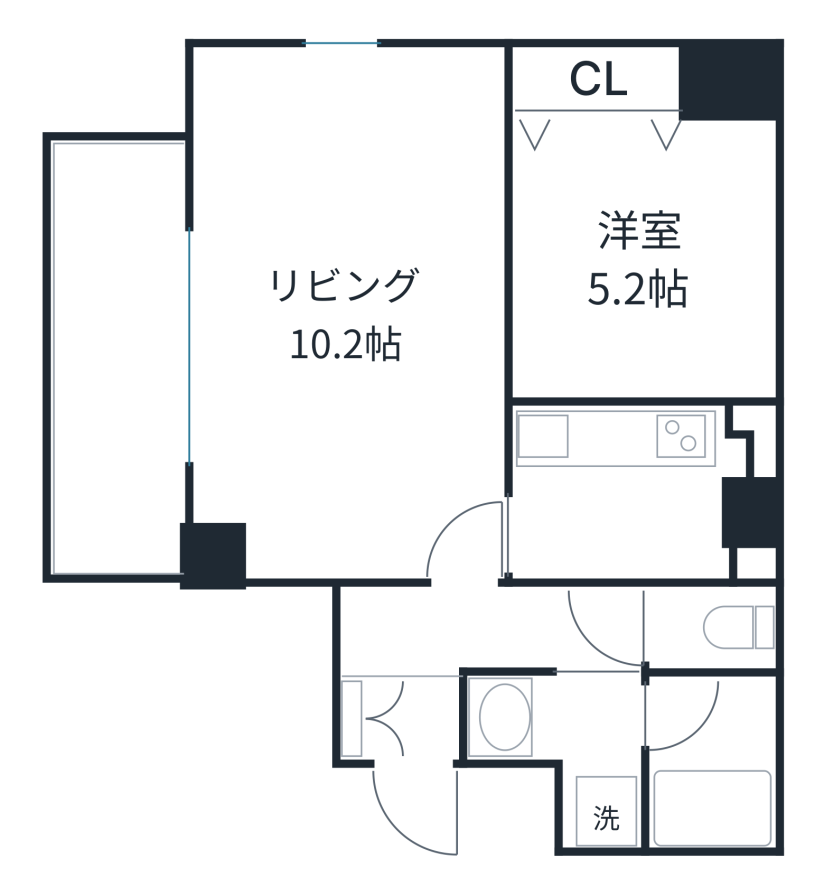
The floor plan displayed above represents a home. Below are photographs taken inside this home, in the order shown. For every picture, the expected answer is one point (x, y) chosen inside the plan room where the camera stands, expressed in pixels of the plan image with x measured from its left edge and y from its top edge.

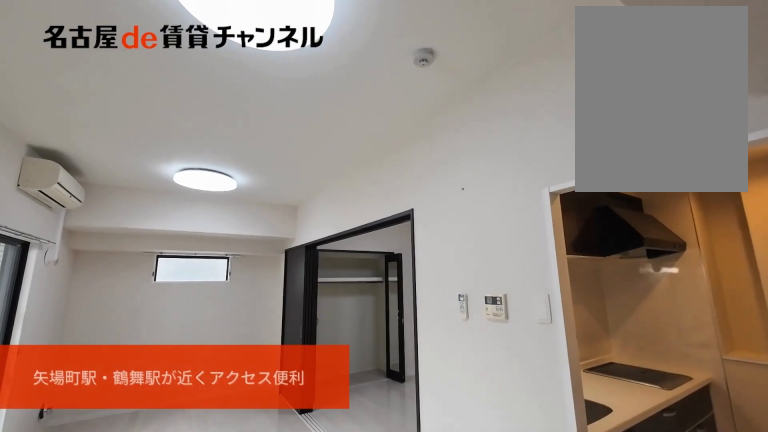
(350, 315)
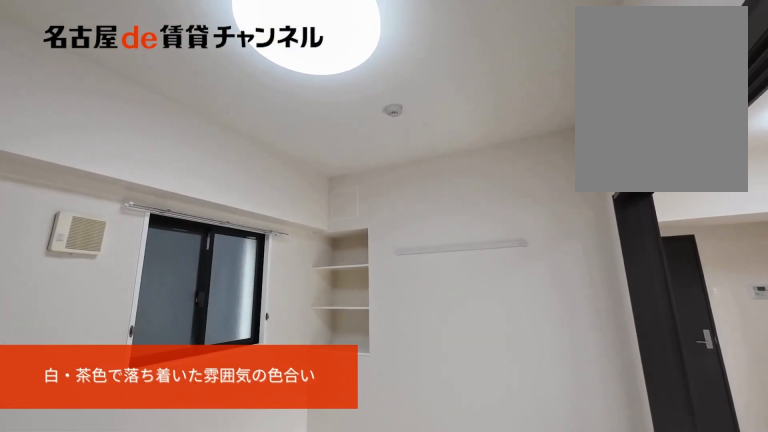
(644, 256)
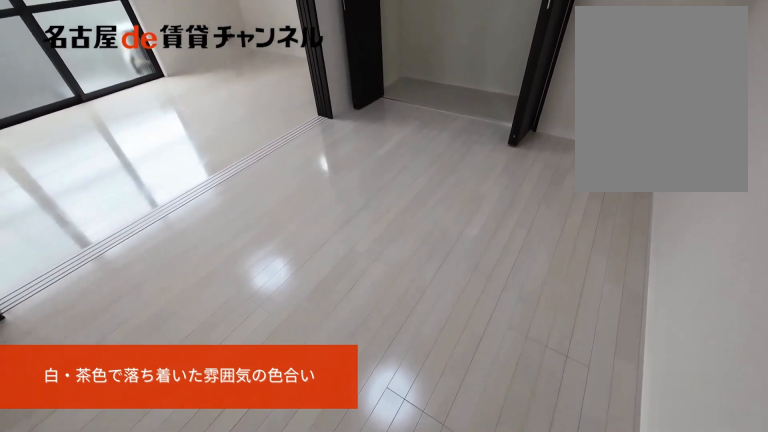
(644, 256)
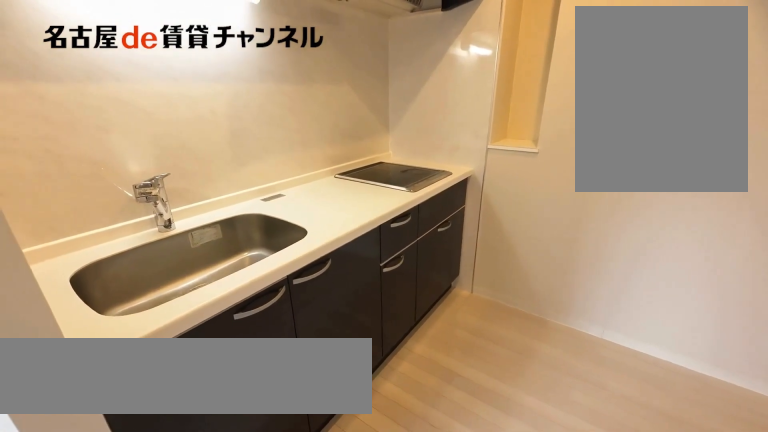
(640, 490)
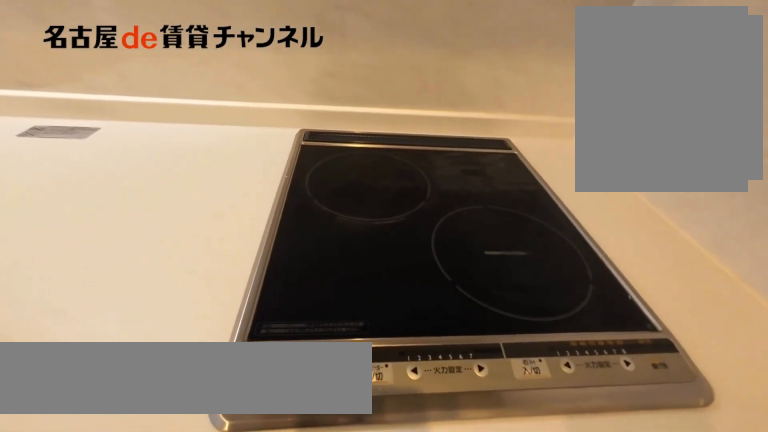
(640, 490)
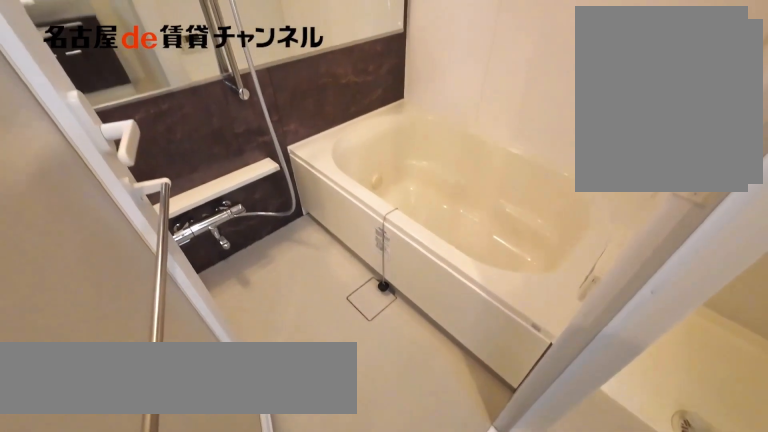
(709, 762)
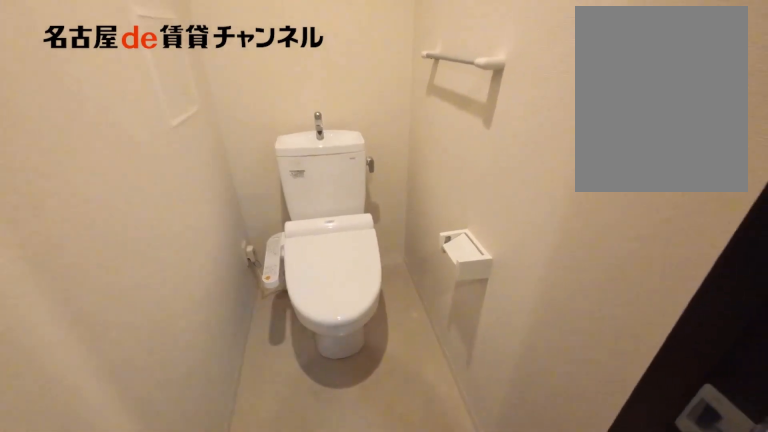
(709, 629)
